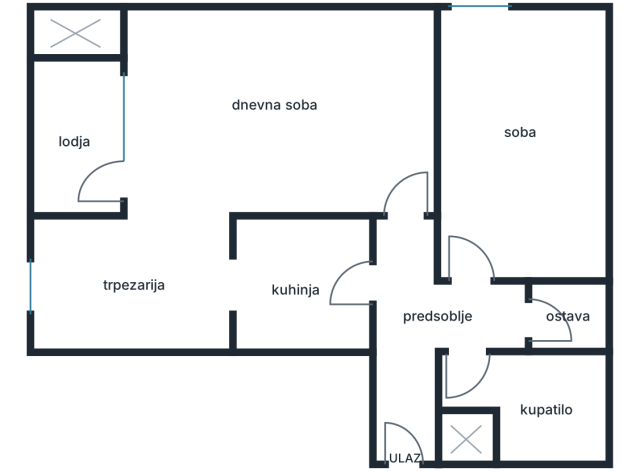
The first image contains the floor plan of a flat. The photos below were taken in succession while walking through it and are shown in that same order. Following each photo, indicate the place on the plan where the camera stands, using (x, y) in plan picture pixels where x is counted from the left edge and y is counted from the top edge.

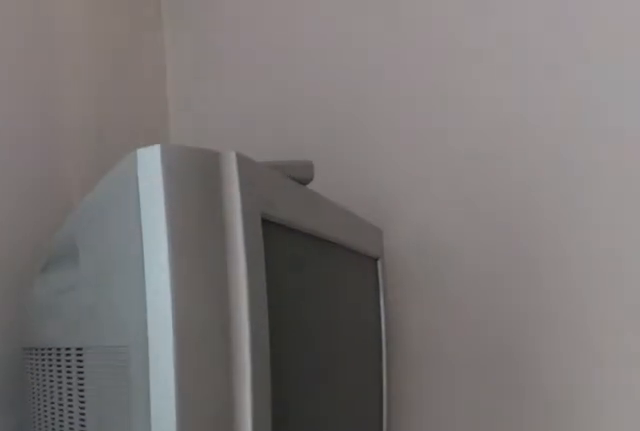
(473, 60)
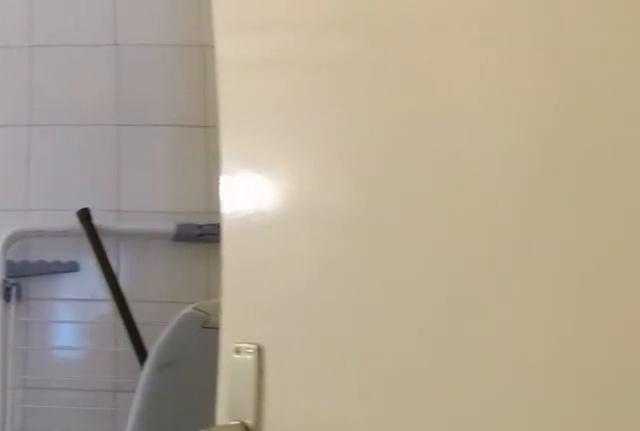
(483, 342)
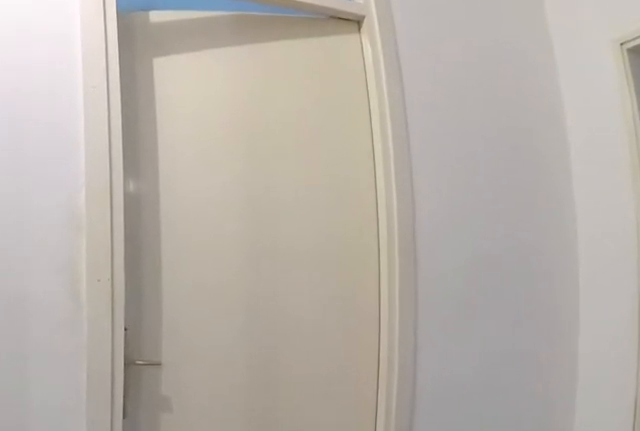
(480, 325)
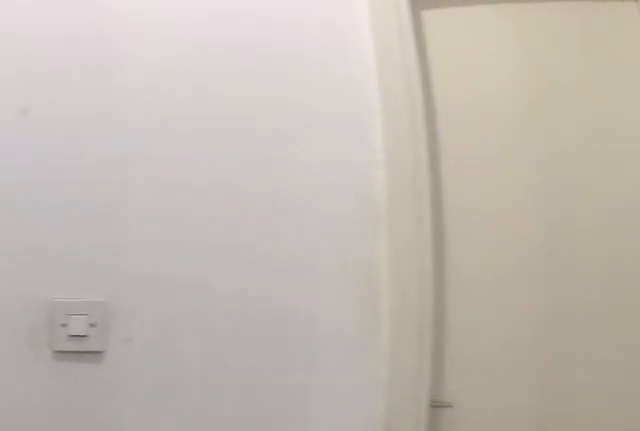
(416, 323)
